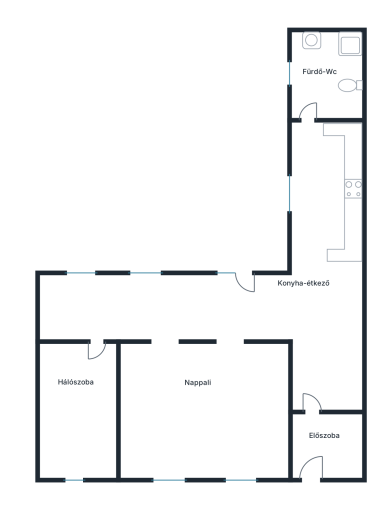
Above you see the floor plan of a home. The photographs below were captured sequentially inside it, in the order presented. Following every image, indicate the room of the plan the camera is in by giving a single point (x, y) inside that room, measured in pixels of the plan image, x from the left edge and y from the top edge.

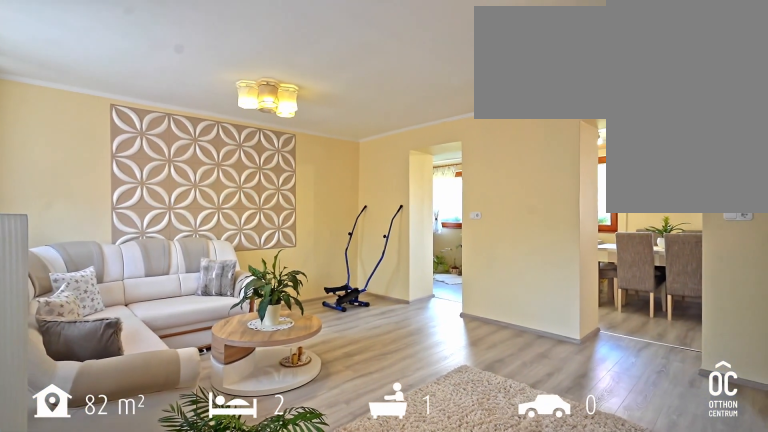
(199, 411)
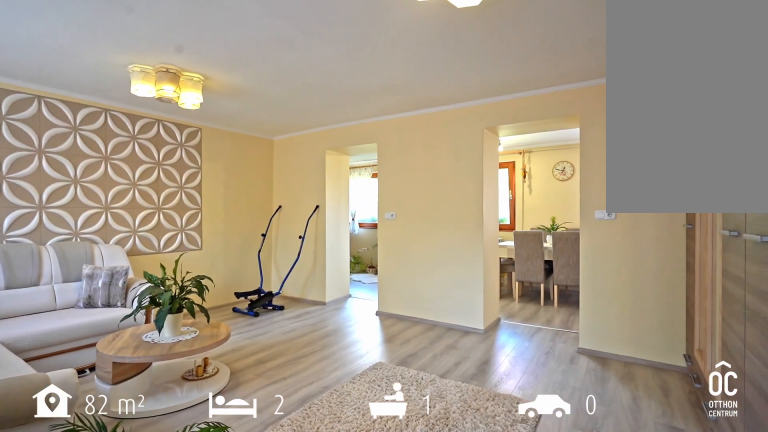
(199, 411)
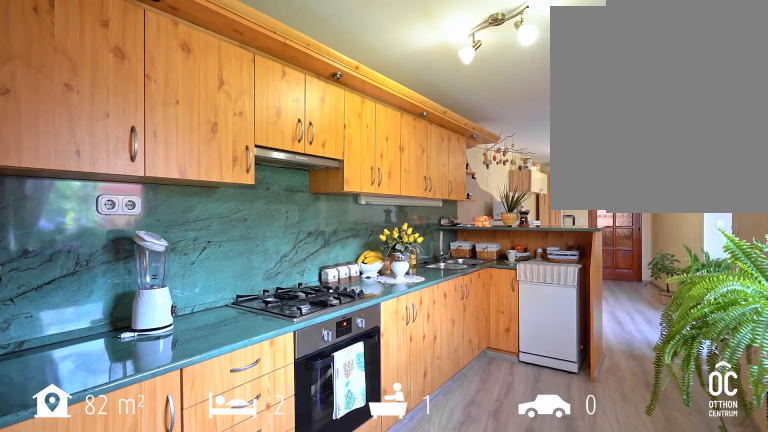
(324, 208)
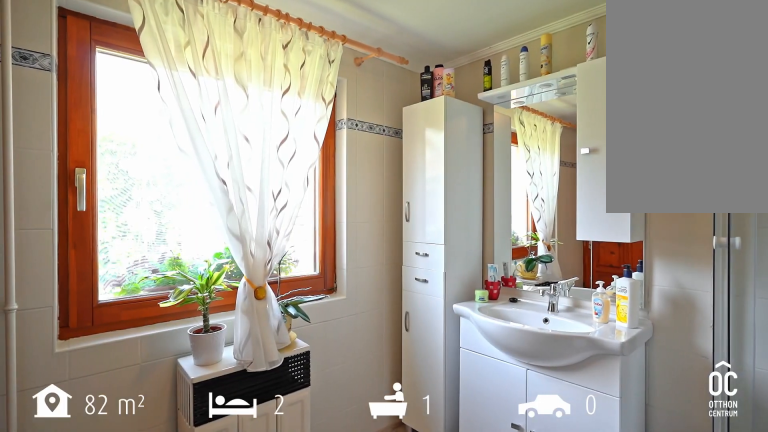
(327, 76)
